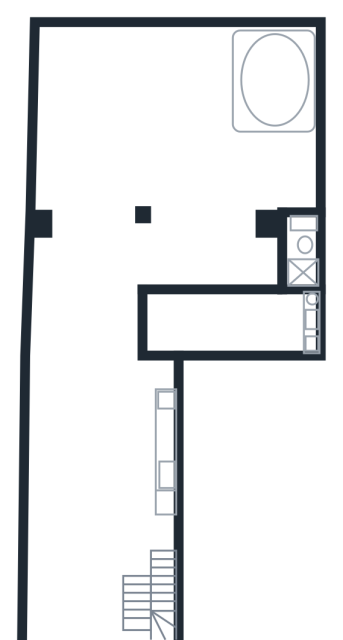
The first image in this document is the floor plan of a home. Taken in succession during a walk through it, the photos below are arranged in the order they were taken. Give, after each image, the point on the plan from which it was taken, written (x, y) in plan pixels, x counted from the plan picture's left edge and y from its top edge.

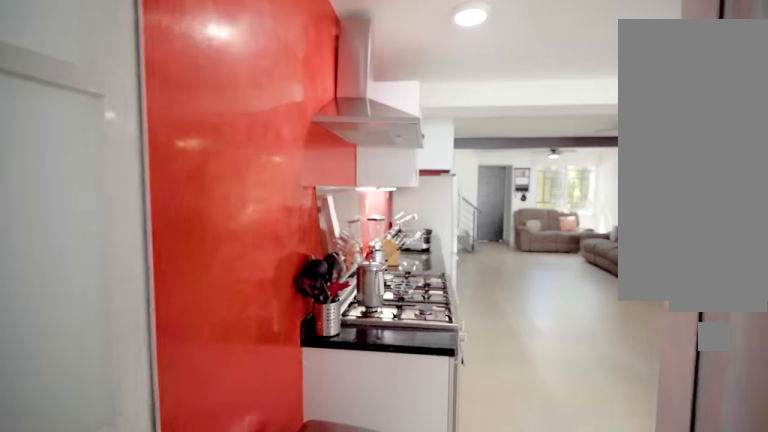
(169, 324)
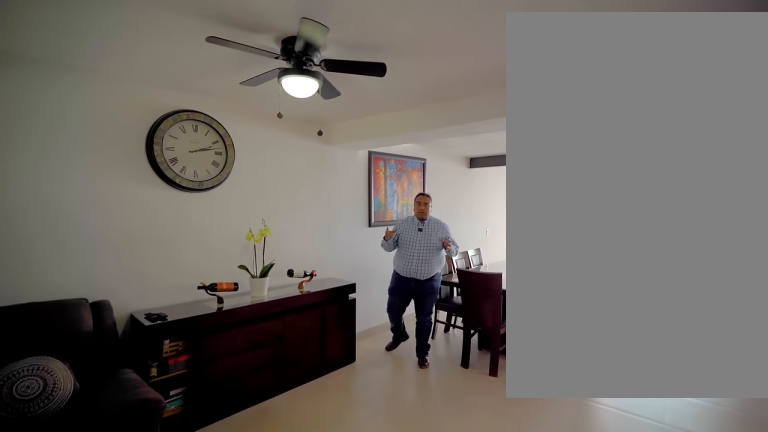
(108, 528)
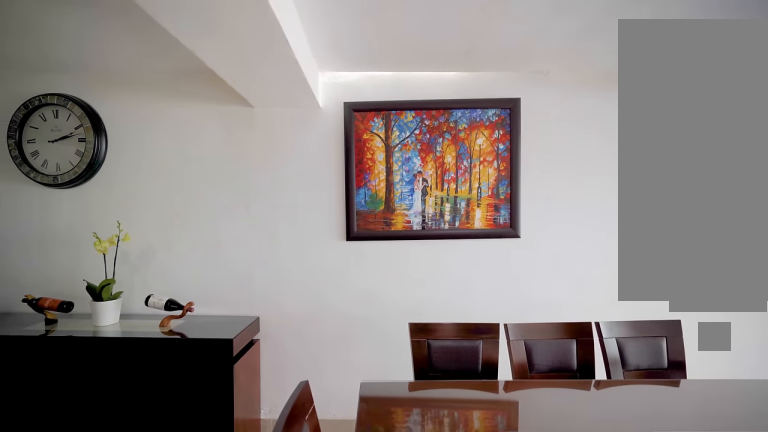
(103, 549)
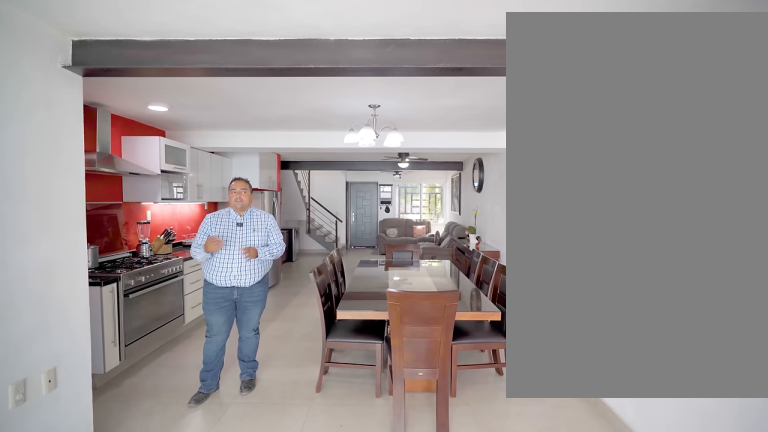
(126, 389)
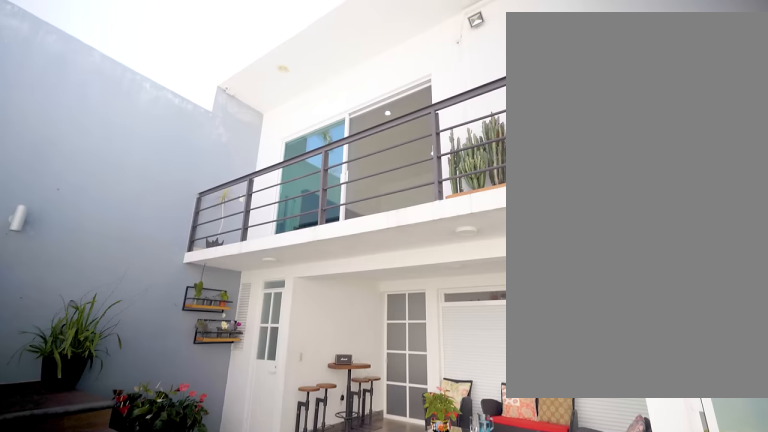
(175, 136)
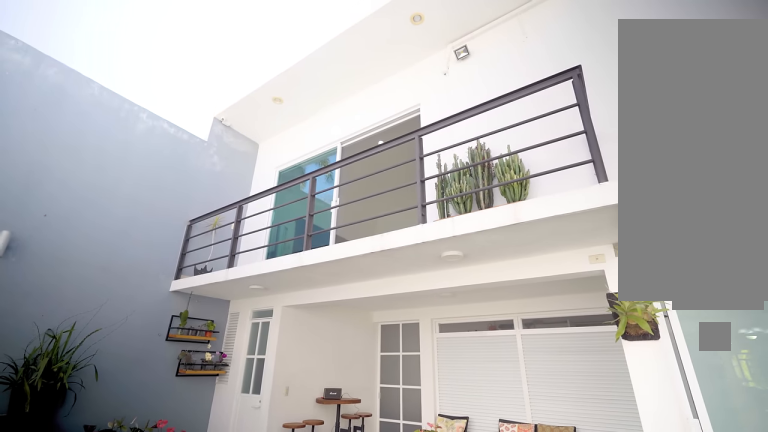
(155, 121)
